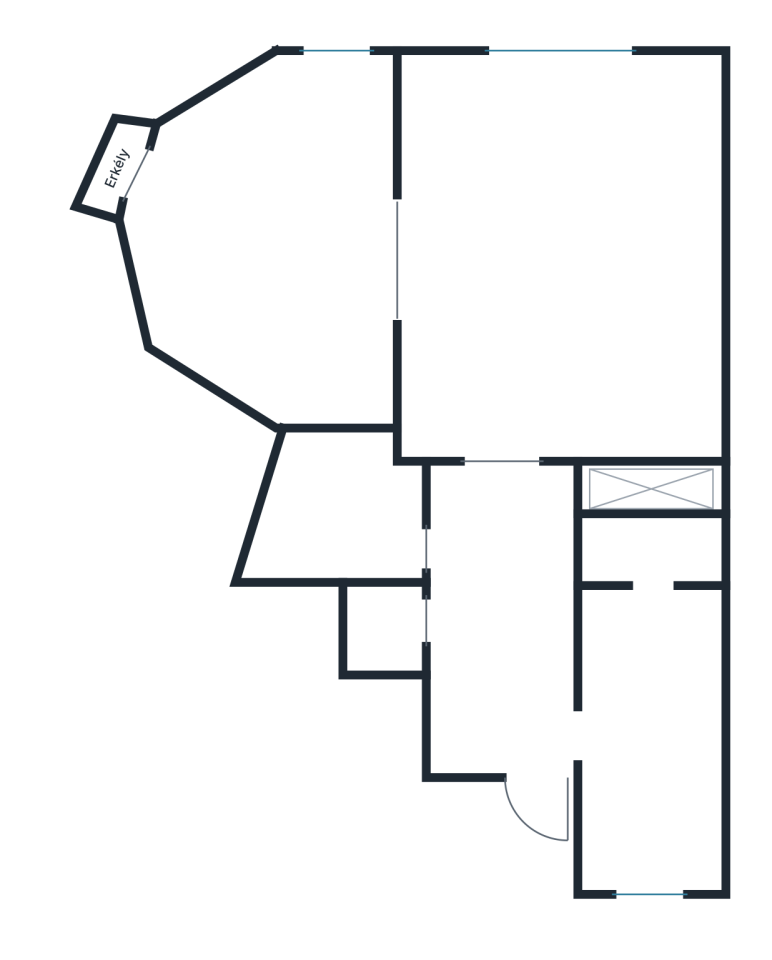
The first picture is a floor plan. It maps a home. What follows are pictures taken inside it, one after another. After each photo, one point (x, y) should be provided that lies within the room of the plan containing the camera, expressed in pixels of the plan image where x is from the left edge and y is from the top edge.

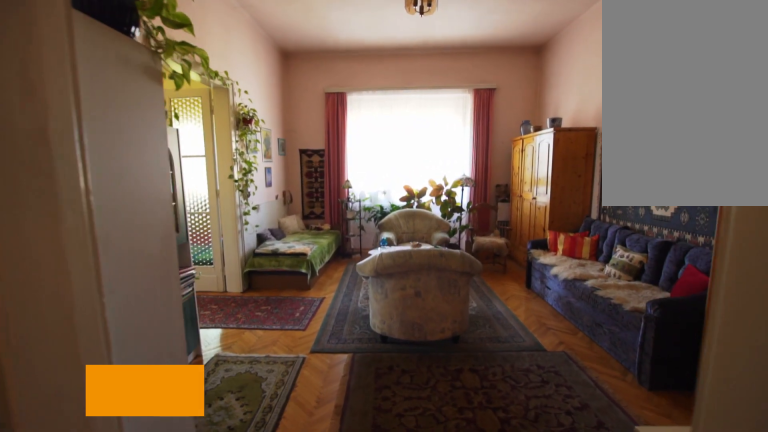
(569, 249)
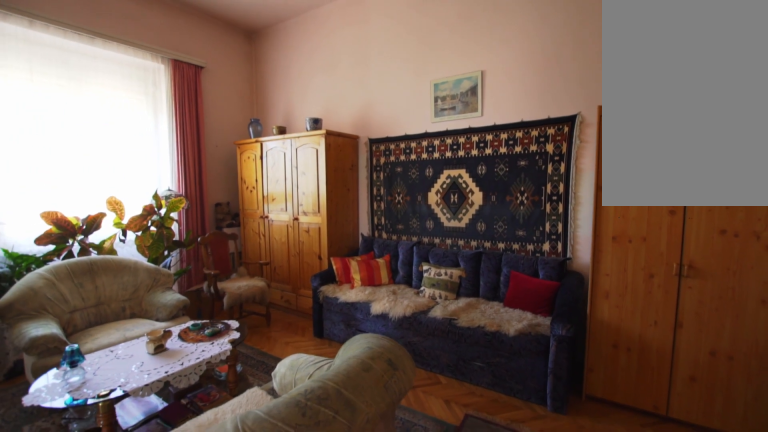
(570, 249)
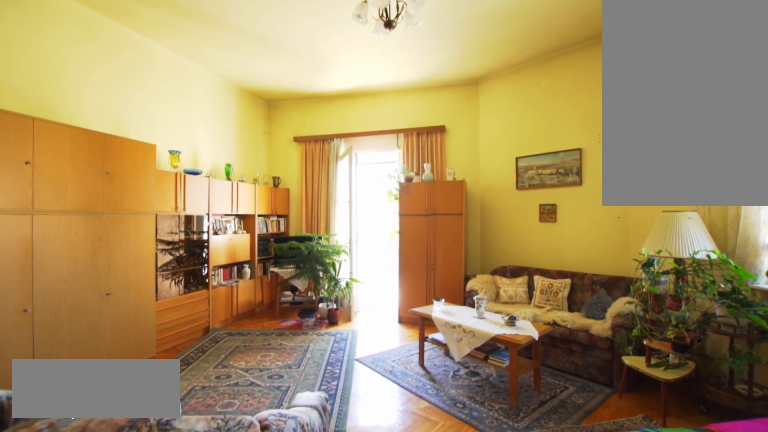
(264, 249)
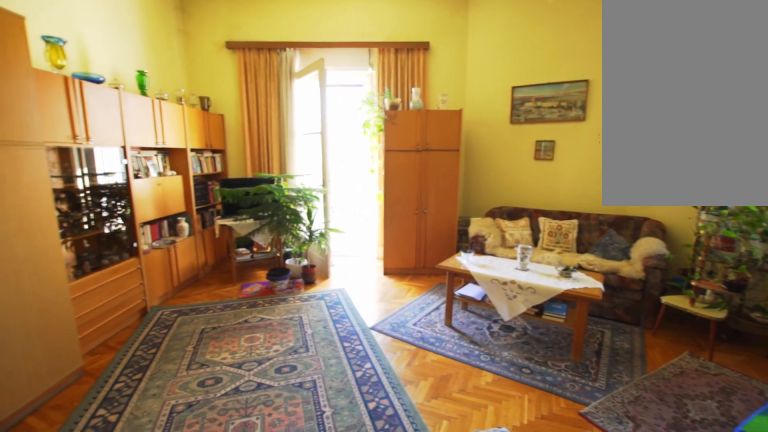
(264, 249)
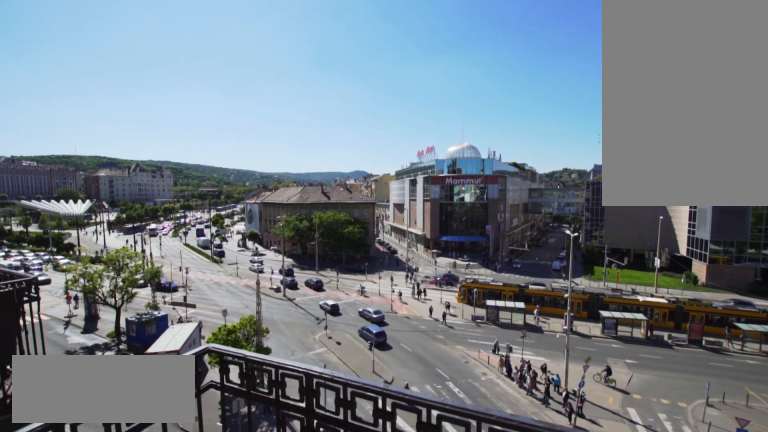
(111, 171)
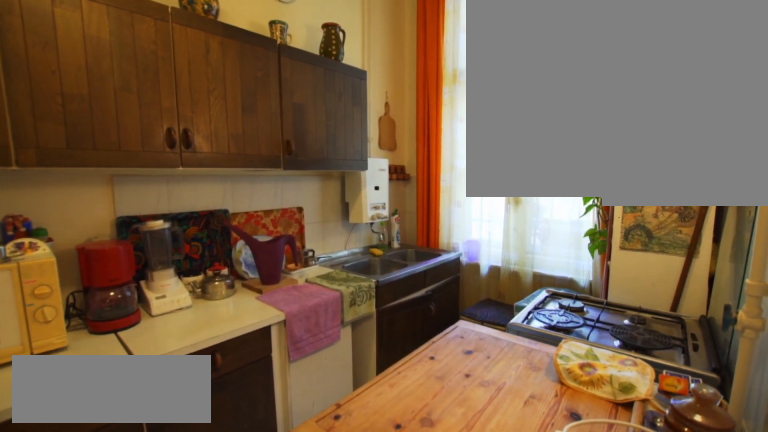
(654, 740)
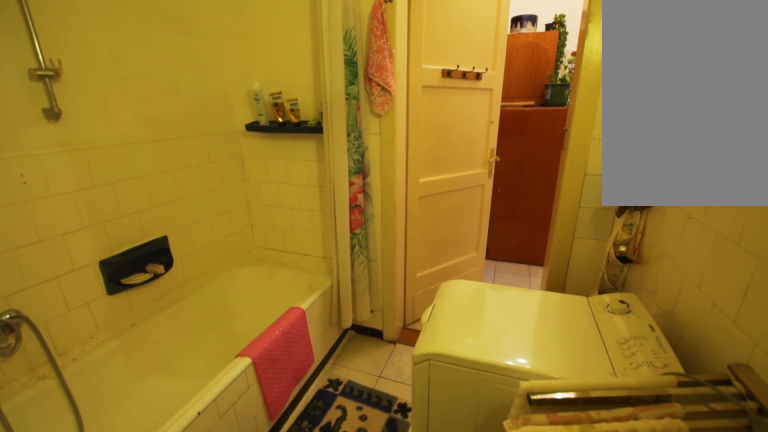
(358, 521)
